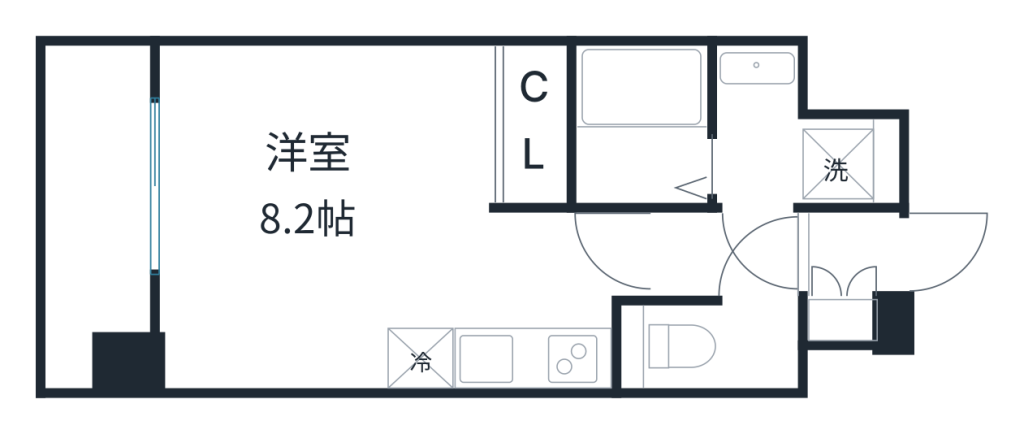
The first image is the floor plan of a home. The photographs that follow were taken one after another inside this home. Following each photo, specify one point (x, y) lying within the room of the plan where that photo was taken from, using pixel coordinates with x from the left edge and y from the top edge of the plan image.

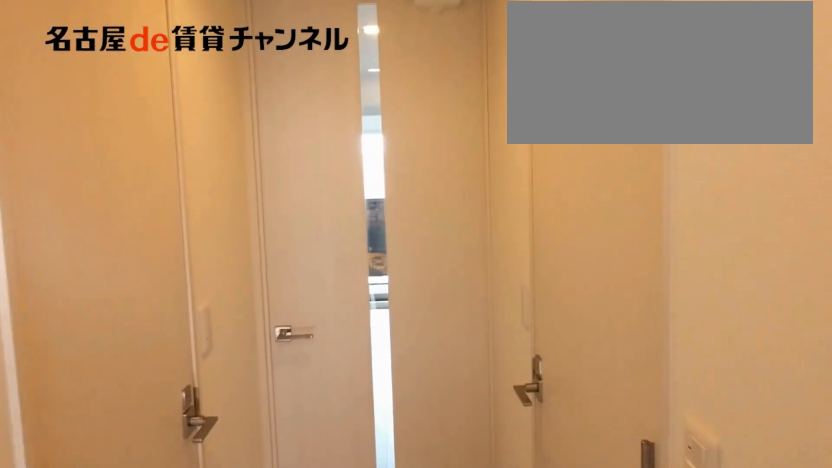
(780, 255)
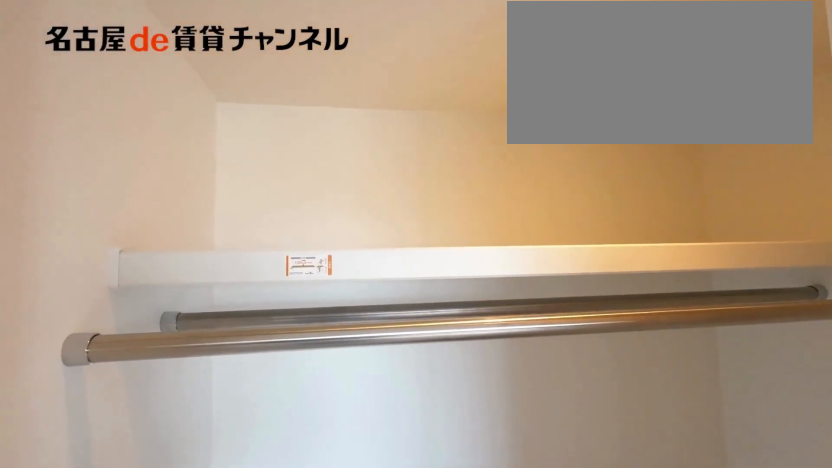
(536, 124)
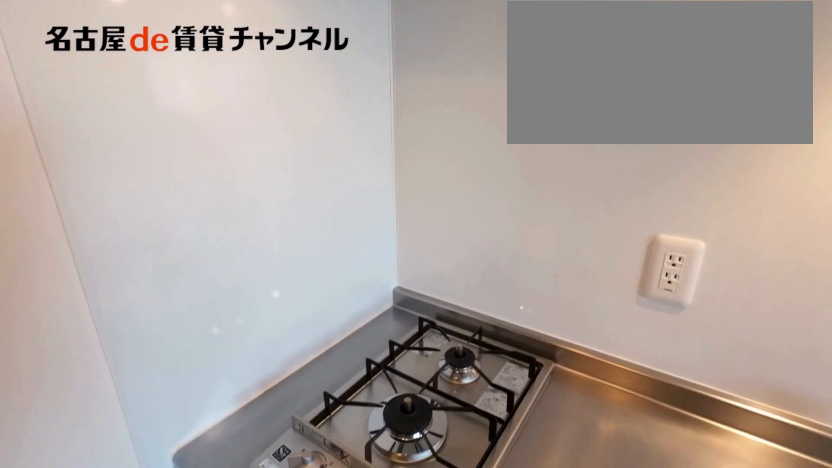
(533, 358)
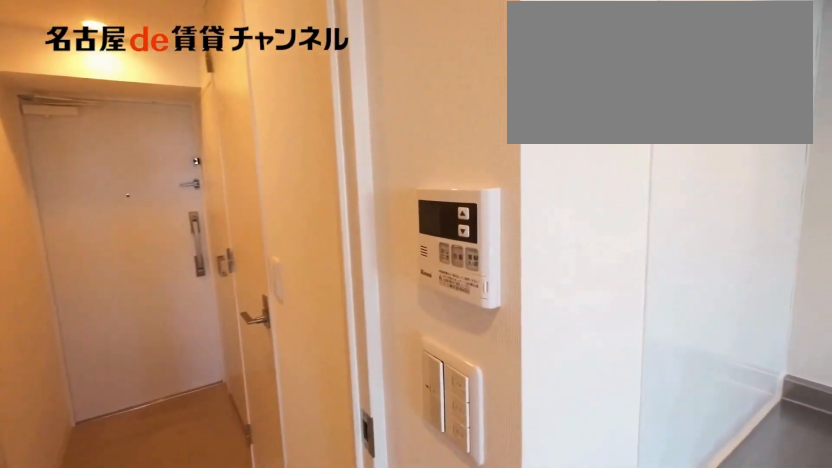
(533, 358)
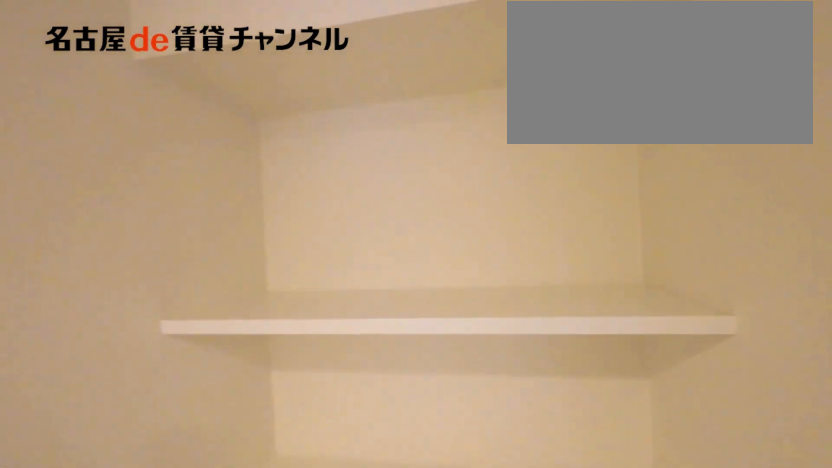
(793, 138)
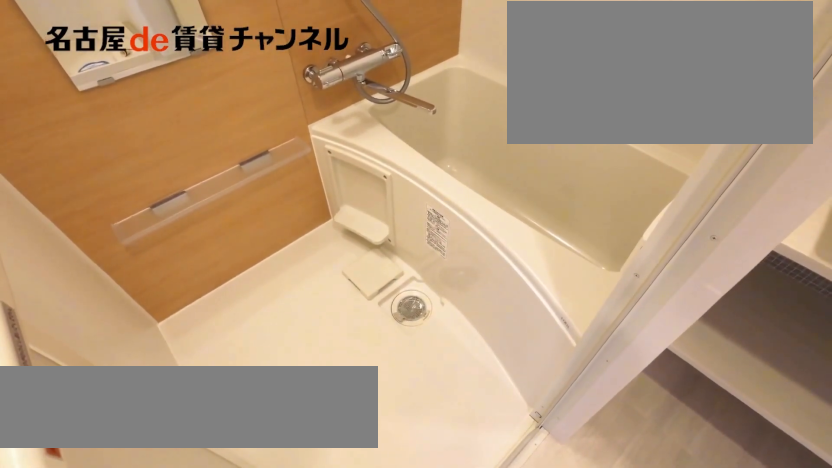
(642, 124)
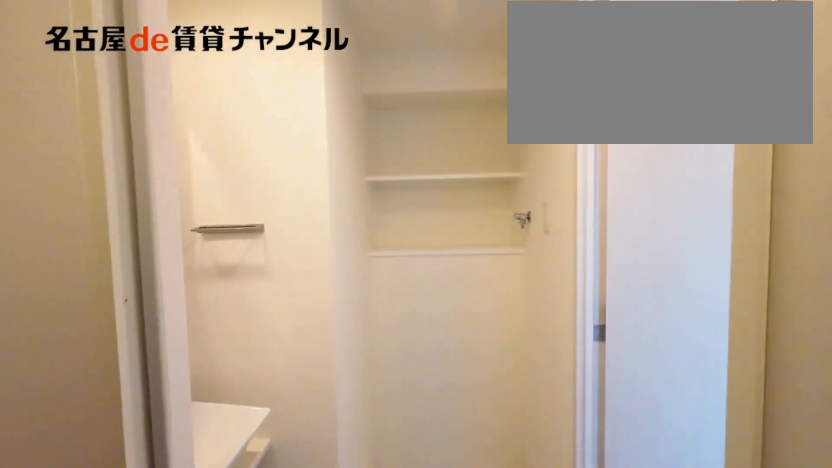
(642, 124)
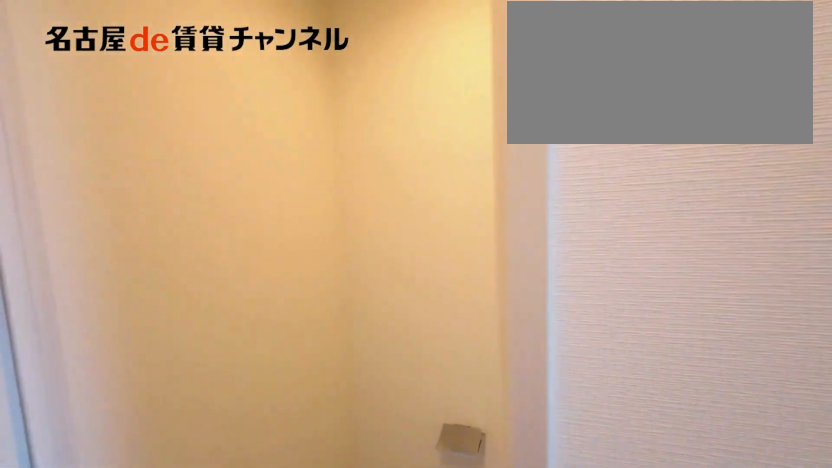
(710, 347)
